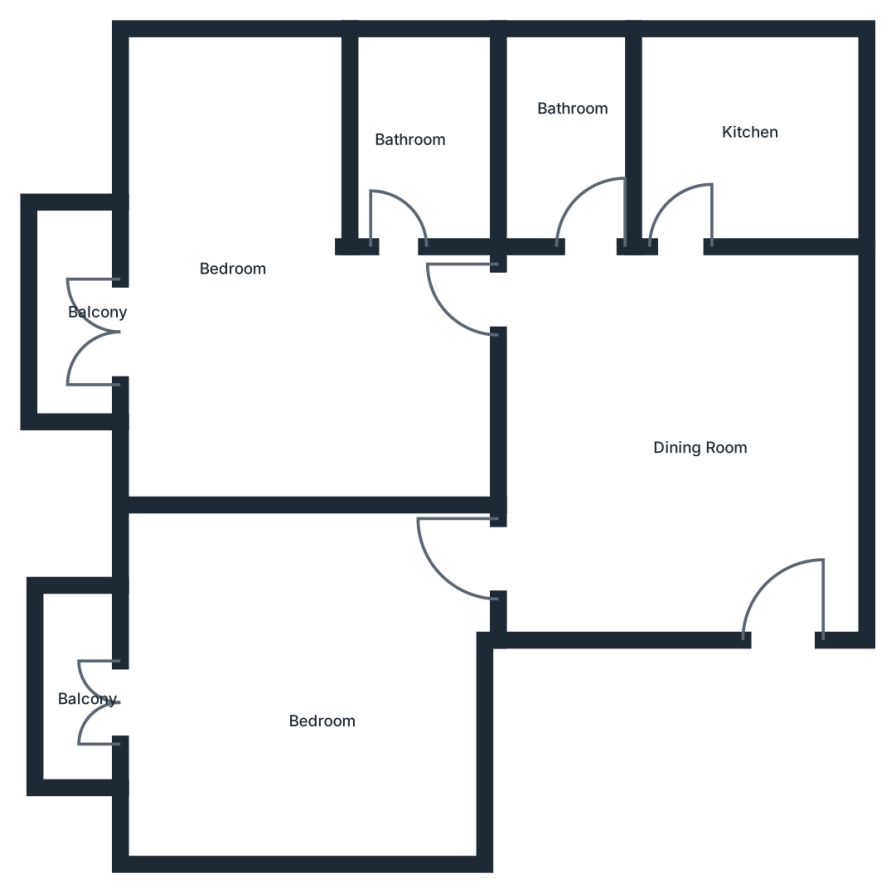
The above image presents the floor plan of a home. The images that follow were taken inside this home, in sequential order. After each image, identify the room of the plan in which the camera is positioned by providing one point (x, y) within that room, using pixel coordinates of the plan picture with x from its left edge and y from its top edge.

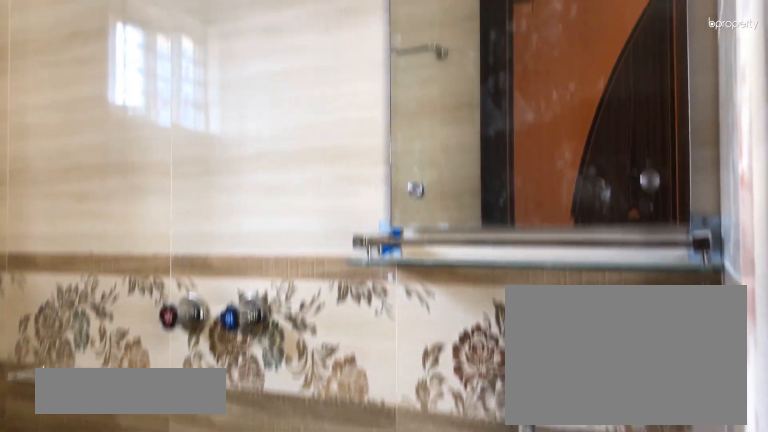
(407, 144)
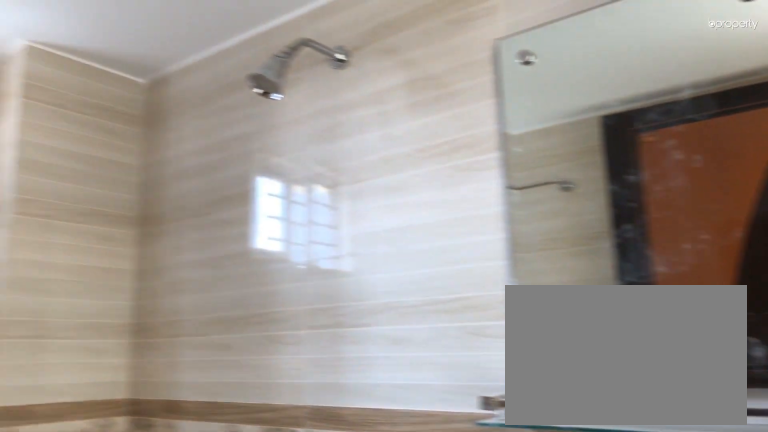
(407, 144)
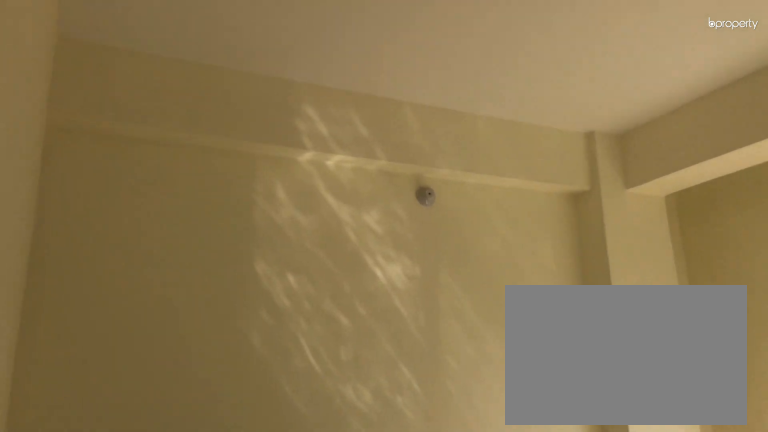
(296, 694)
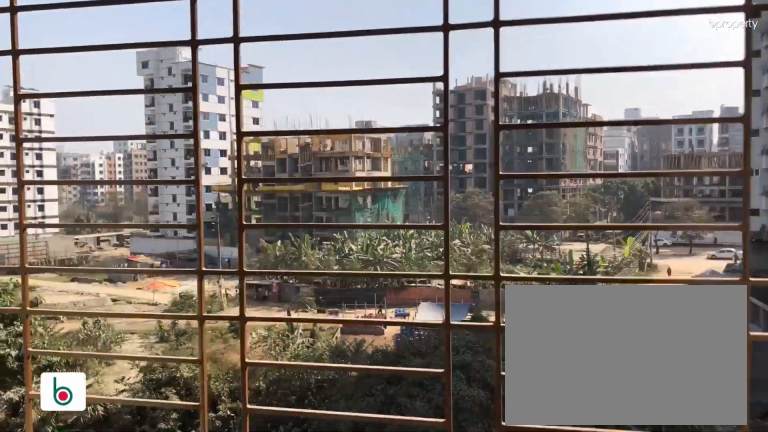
(78, 692)
